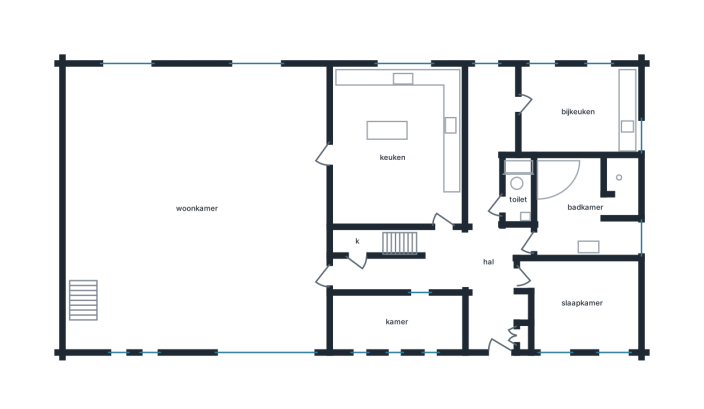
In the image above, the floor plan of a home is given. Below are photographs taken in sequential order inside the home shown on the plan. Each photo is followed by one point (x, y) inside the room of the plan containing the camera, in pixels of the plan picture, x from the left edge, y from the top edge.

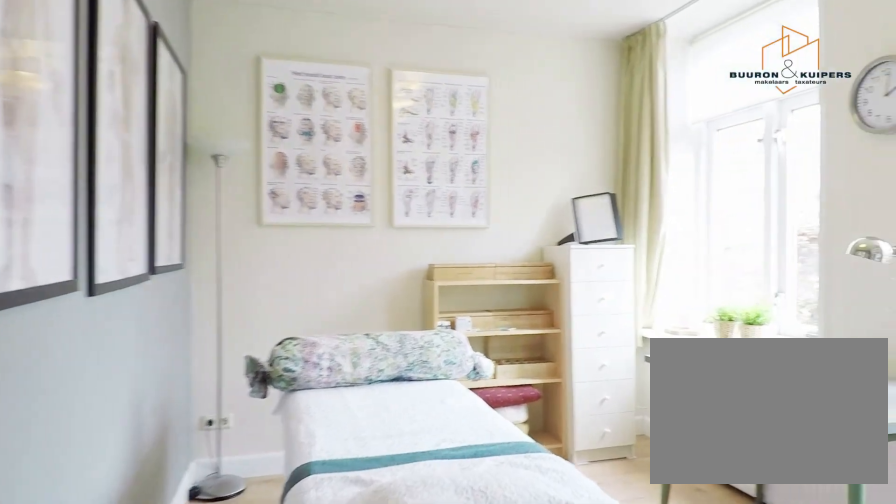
(582, 304)
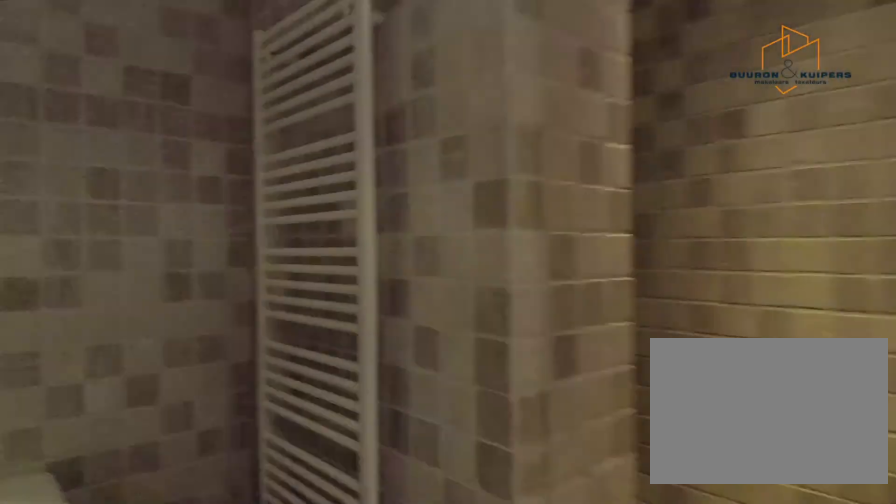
(586, 208)
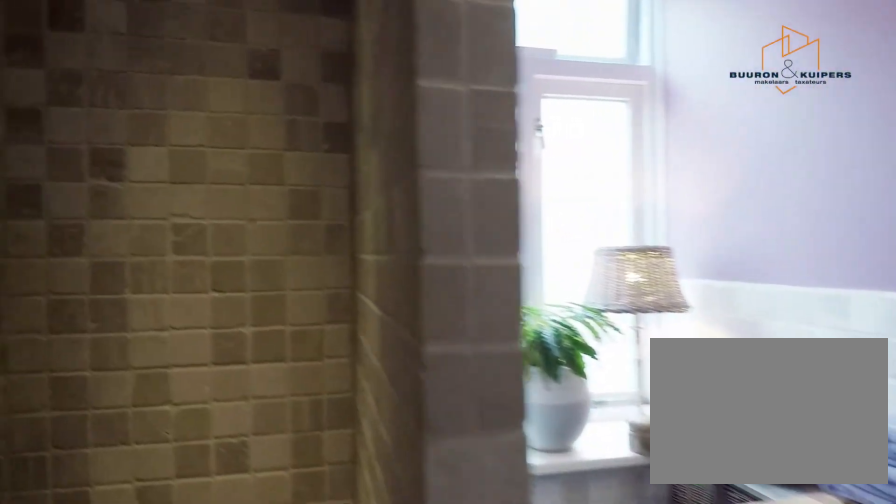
(586, 208)
